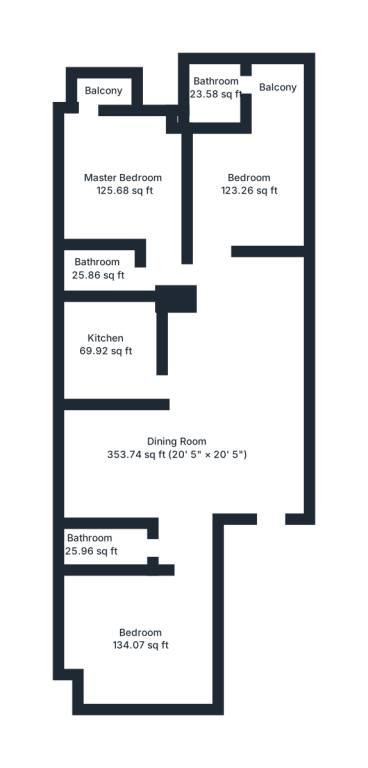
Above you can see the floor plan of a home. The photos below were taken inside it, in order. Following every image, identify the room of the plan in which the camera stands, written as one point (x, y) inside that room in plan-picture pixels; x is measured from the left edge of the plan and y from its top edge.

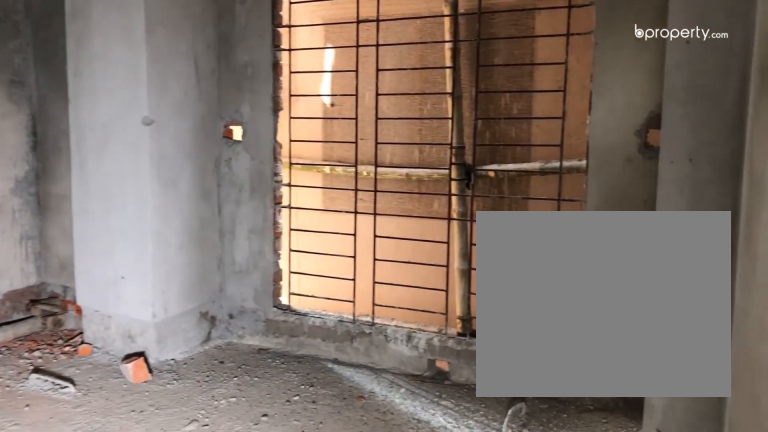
(142, 639)
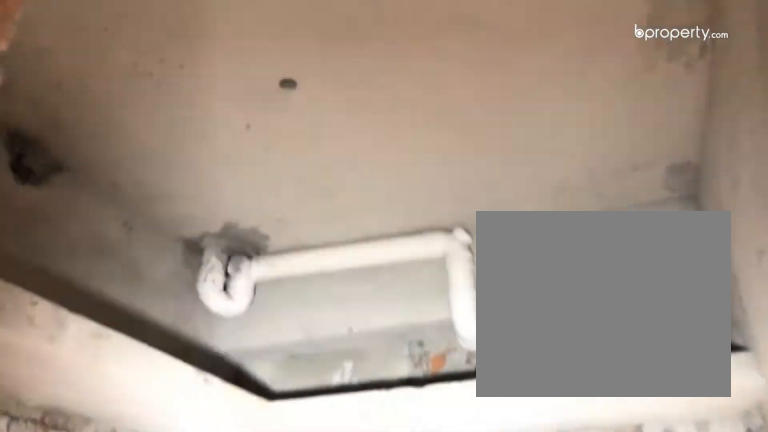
(134, 349)
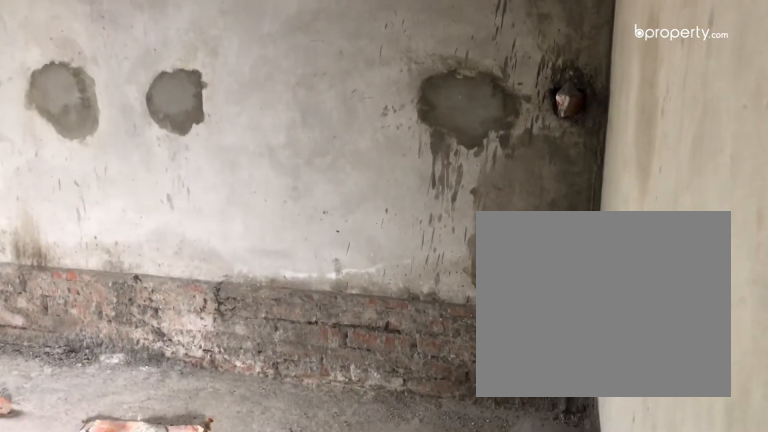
(248, 185)
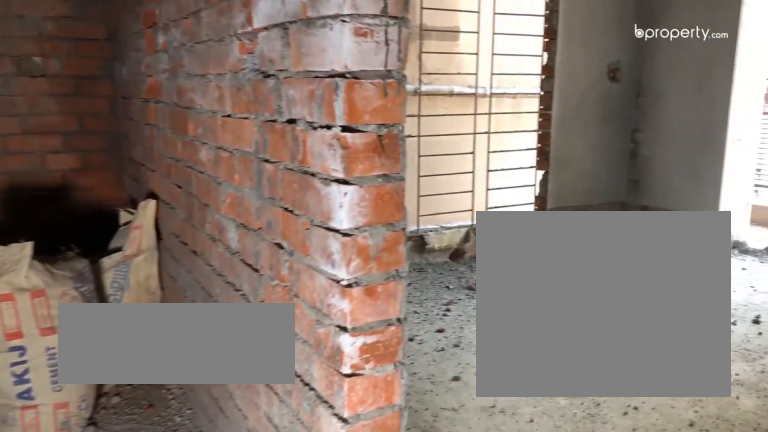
(121, 188)
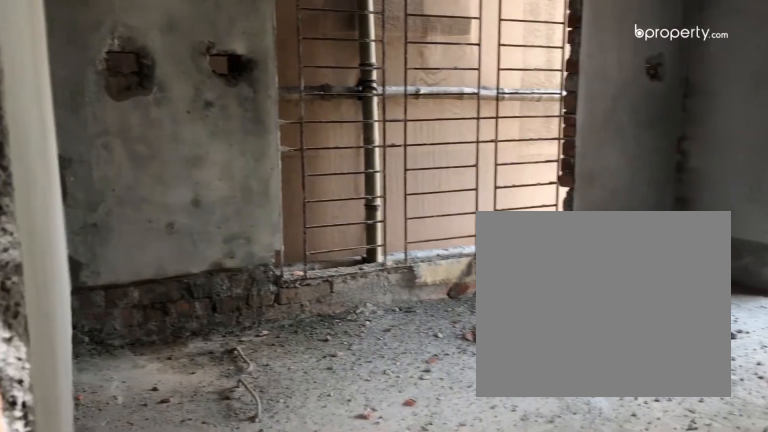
(121, 187)
